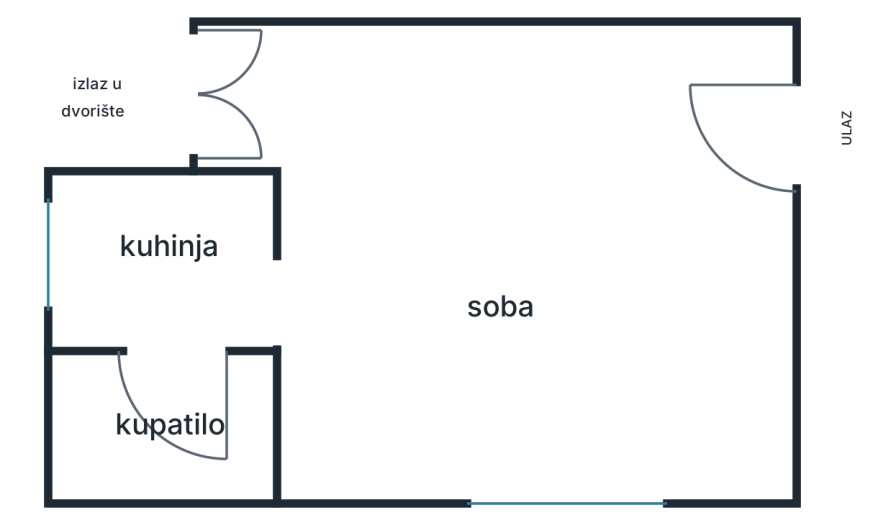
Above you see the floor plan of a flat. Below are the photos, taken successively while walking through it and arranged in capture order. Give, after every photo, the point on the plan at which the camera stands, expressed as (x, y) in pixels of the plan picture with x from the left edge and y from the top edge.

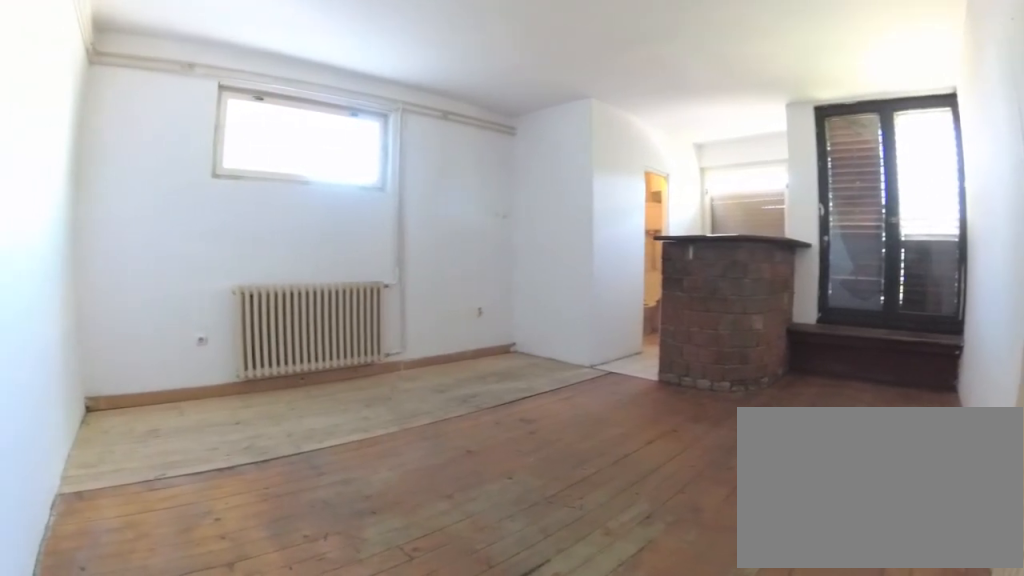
(758, 89)
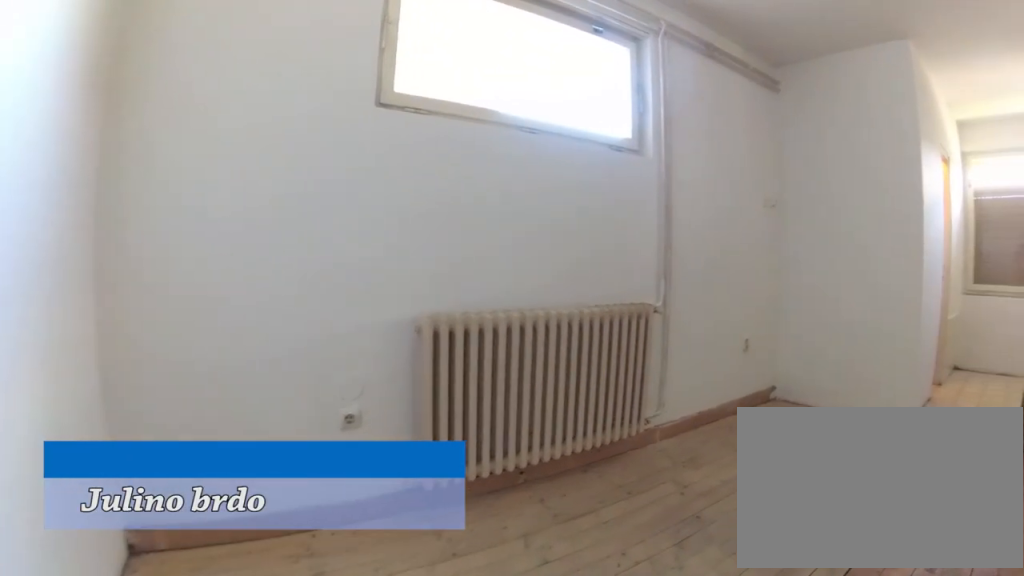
(743, 312)
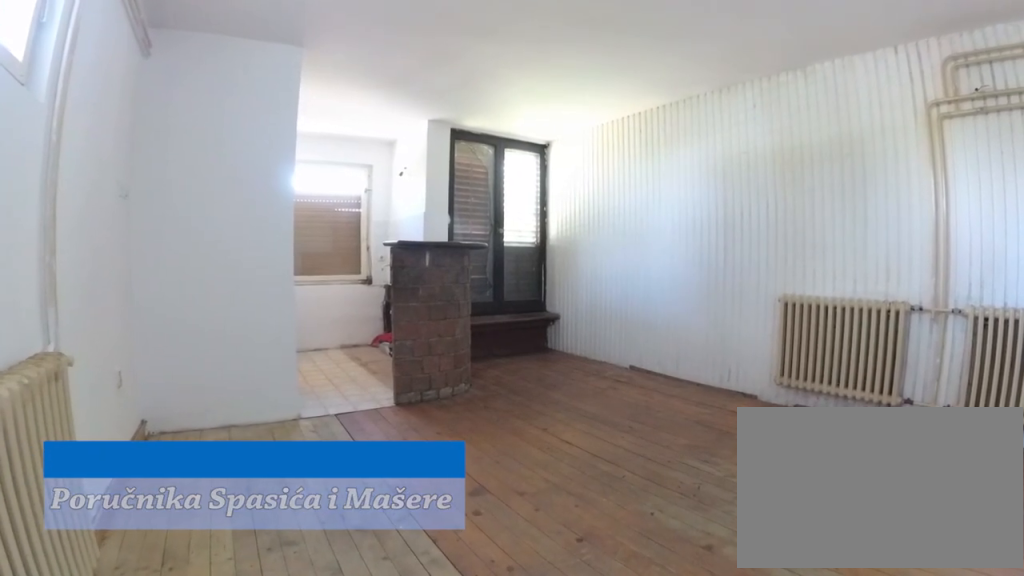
(644, 417)
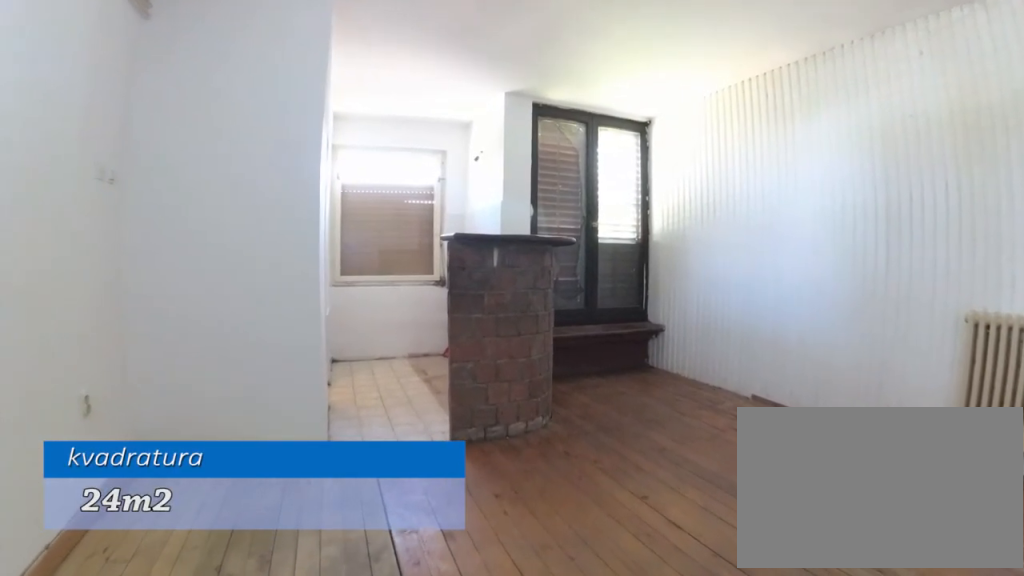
(561, 357)
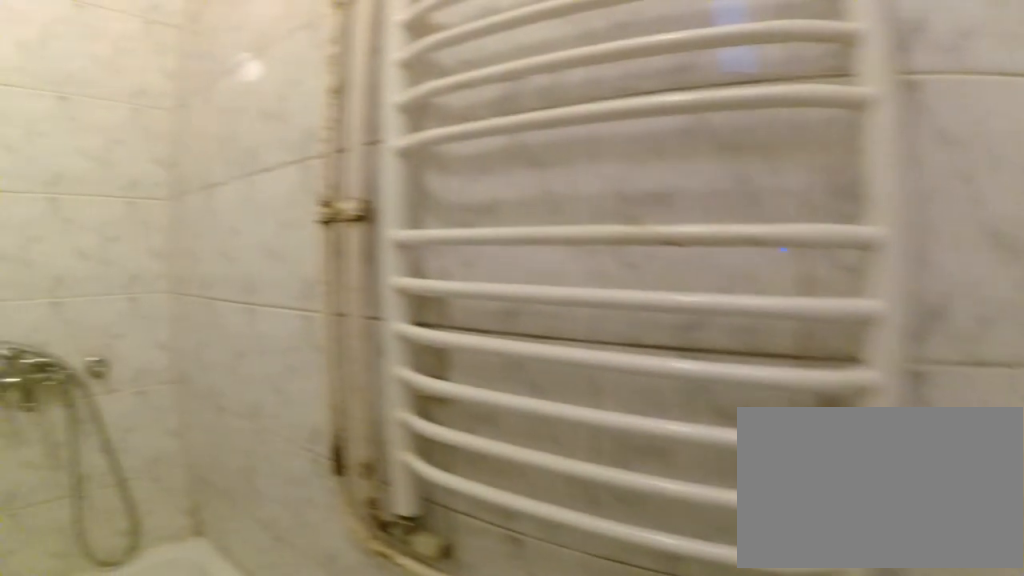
(113, 412)
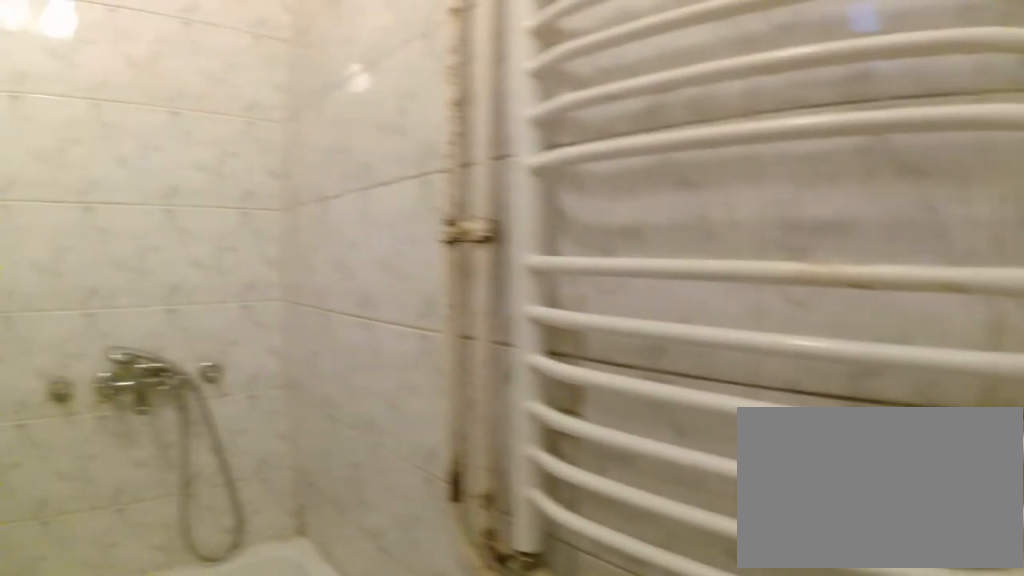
(112, 414)
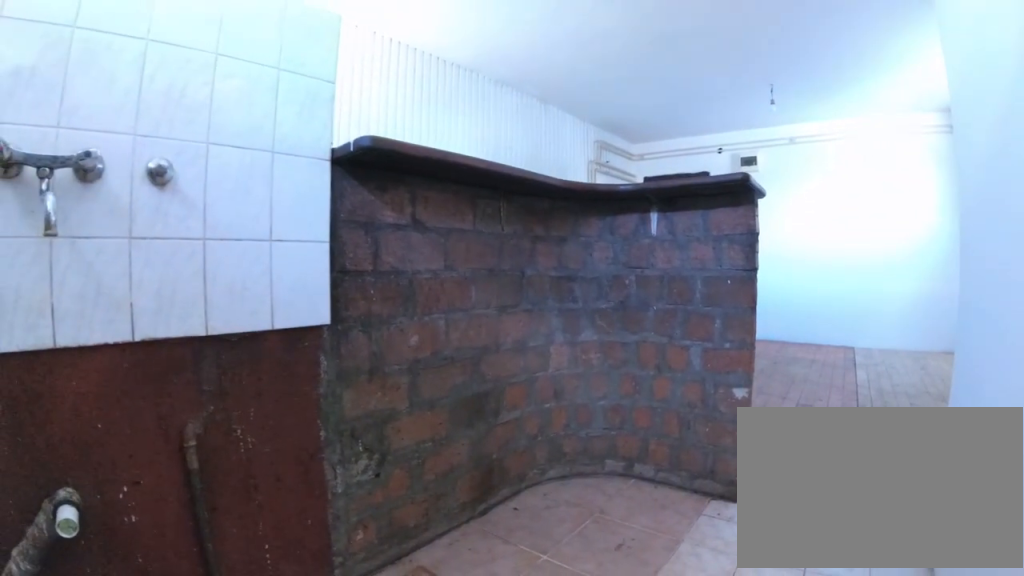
(137, 295)
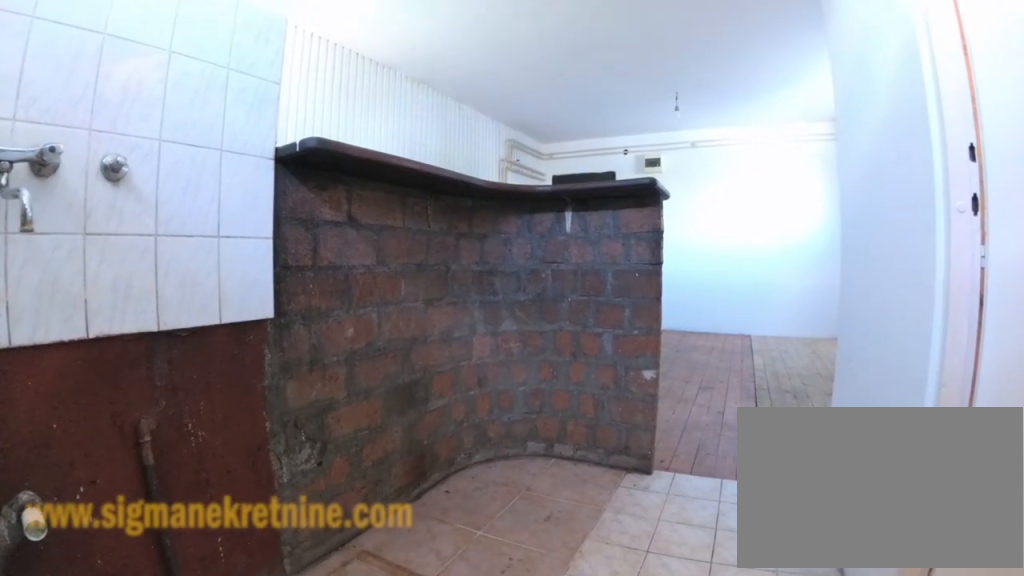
(110, 287)
